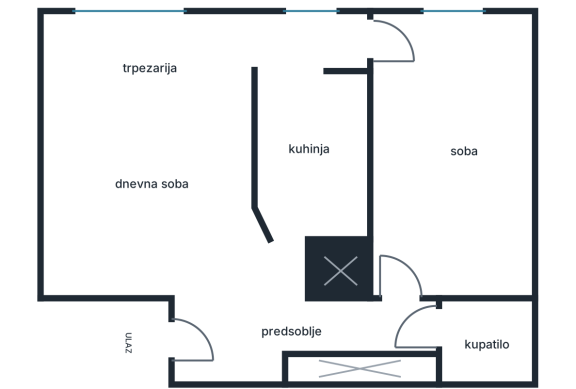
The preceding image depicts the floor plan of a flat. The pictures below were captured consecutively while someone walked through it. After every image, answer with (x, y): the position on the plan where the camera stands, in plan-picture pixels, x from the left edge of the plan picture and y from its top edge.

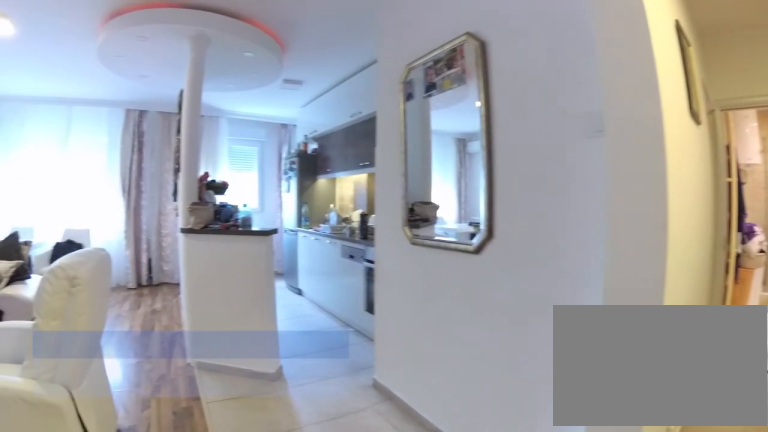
(235, 352)
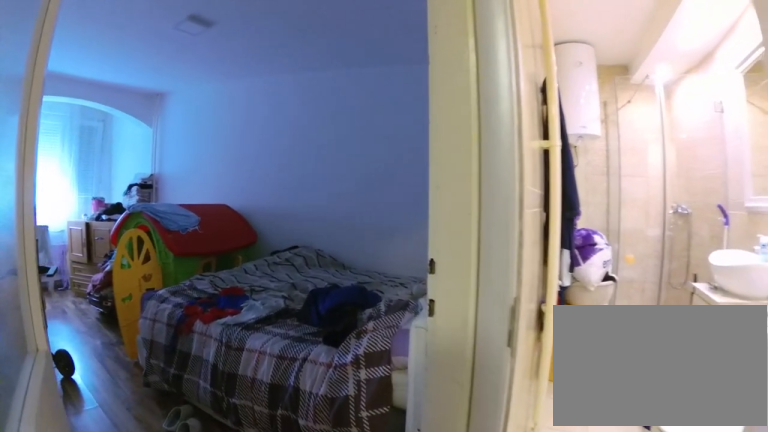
(345, 333)
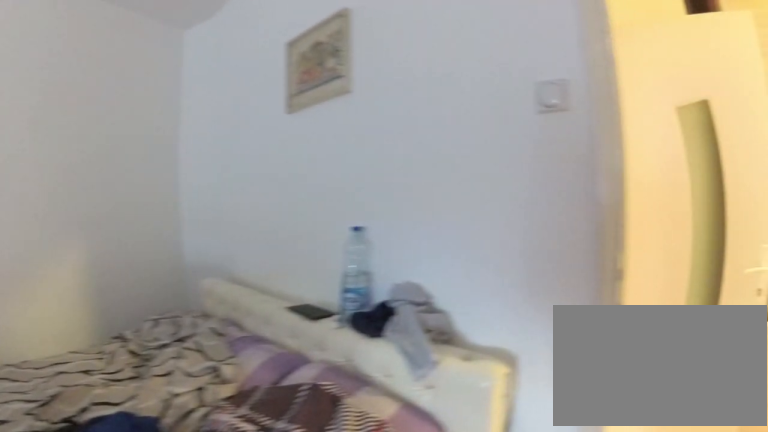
(426, 184)
